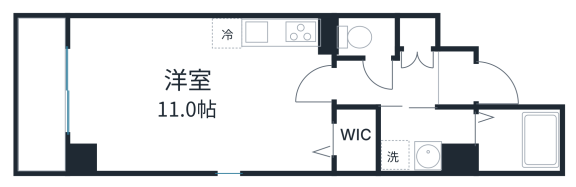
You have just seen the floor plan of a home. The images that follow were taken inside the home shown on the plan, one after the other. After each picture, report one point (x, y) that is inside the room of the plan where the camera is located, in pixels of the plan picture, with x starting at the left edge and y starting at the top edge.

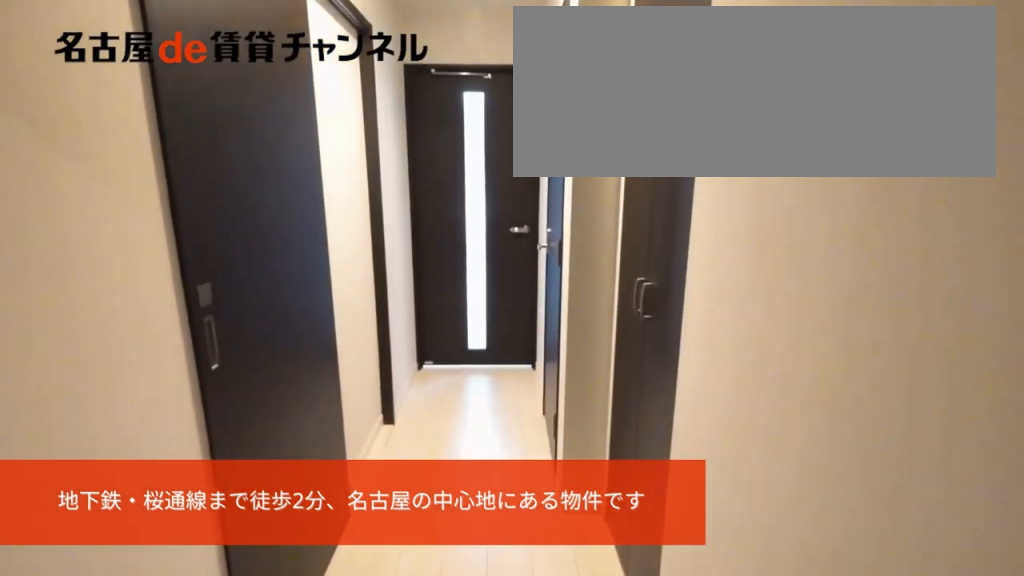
(456, 79)
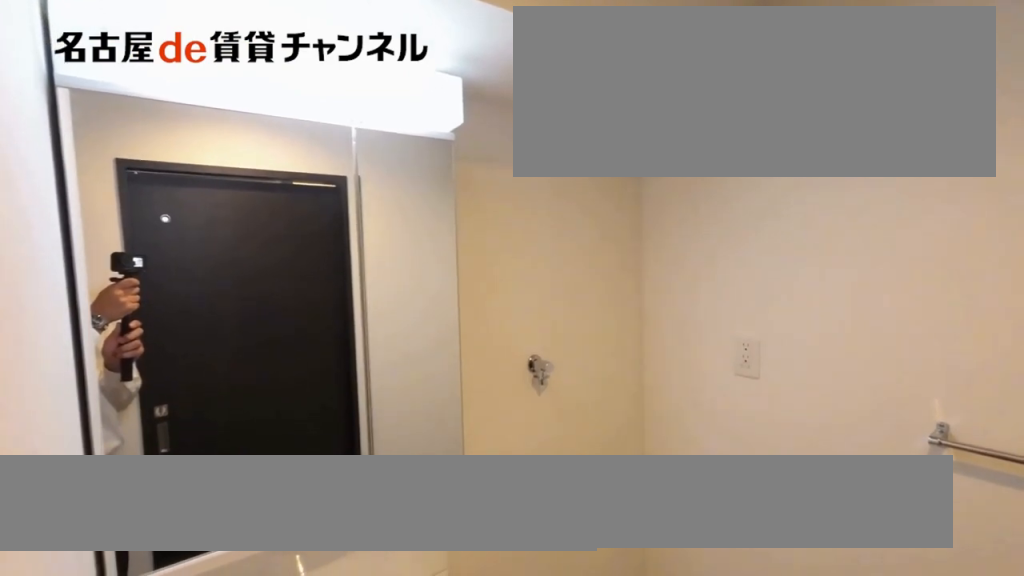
(426, 137)
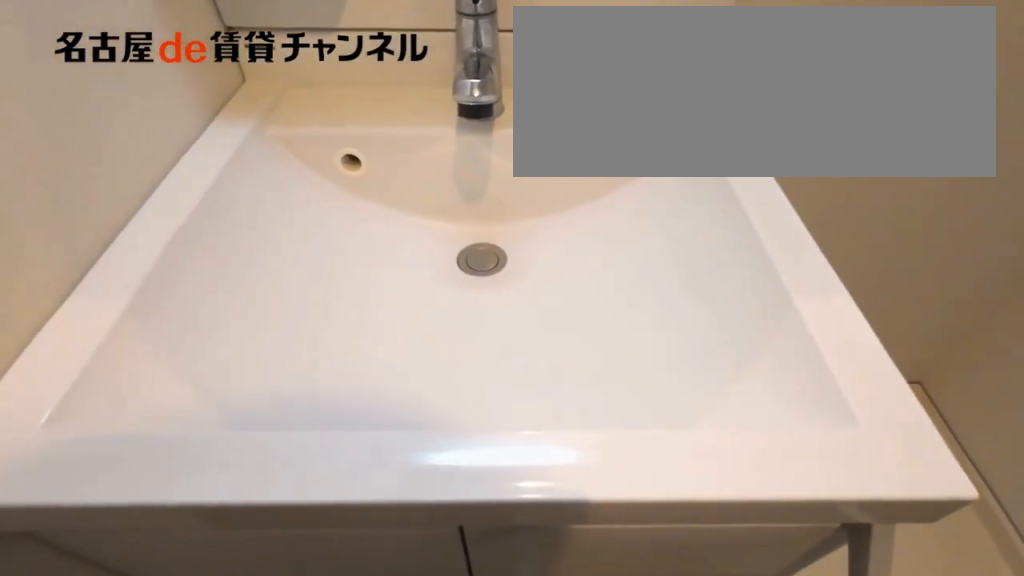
(426, 137)
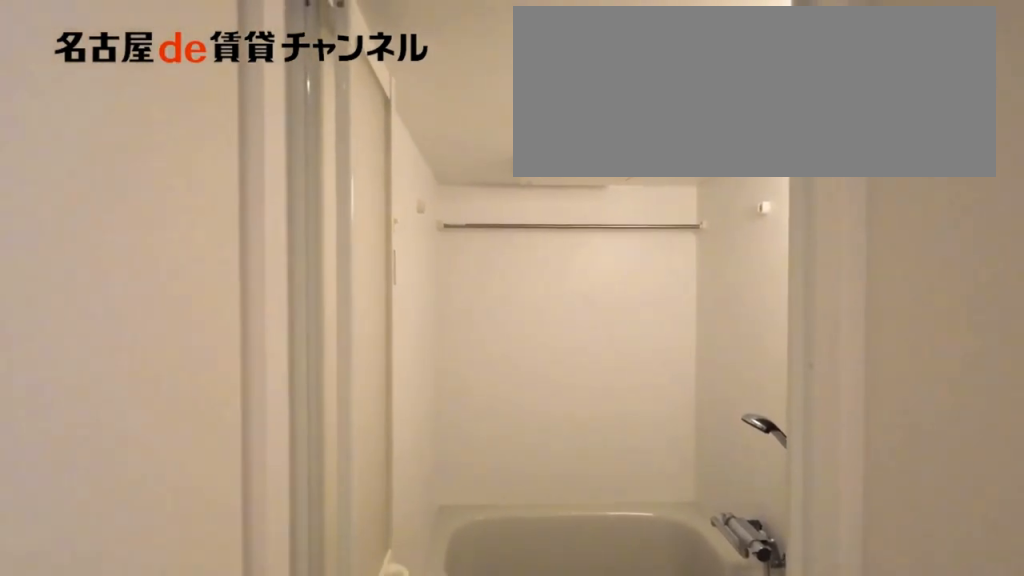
(517, 139)
